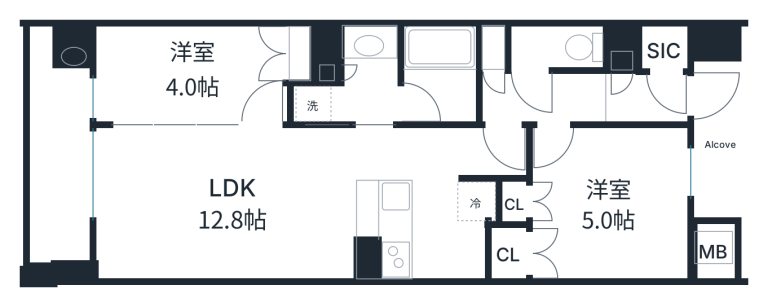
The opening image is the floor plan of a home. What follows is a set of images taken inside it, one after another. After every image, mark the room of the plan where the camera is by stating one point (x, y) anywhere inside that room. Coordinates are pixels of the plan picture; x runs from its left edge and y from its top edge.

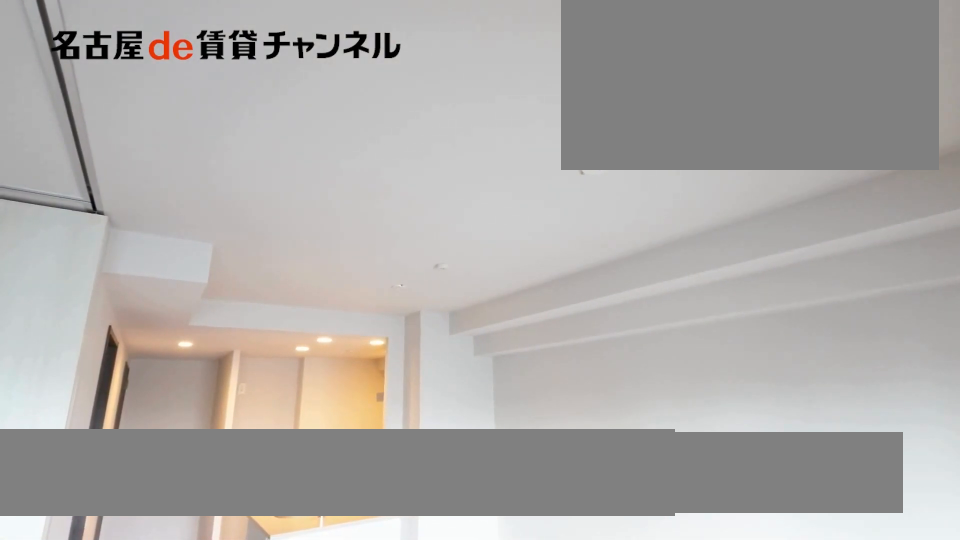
(221, 201)
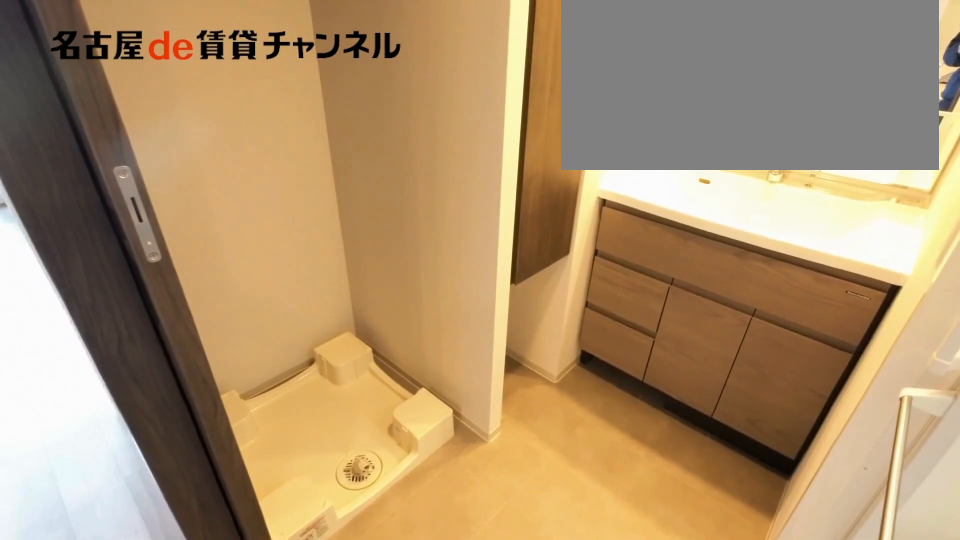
(348, 80)
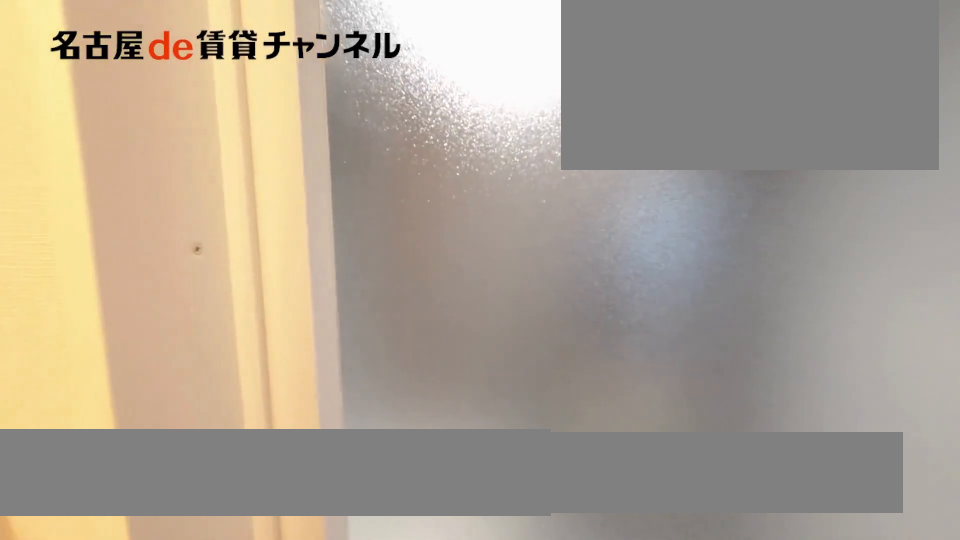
(348, 80)
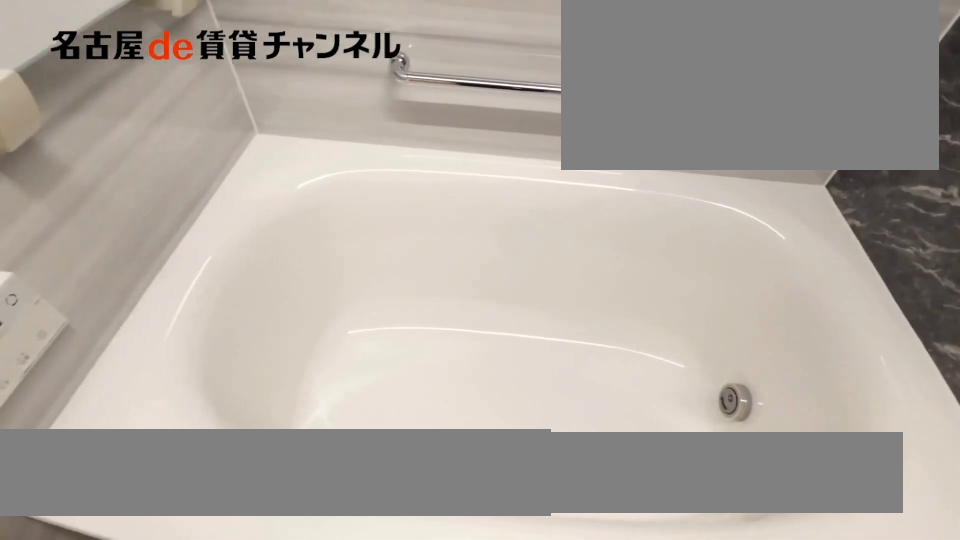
(438, 76)
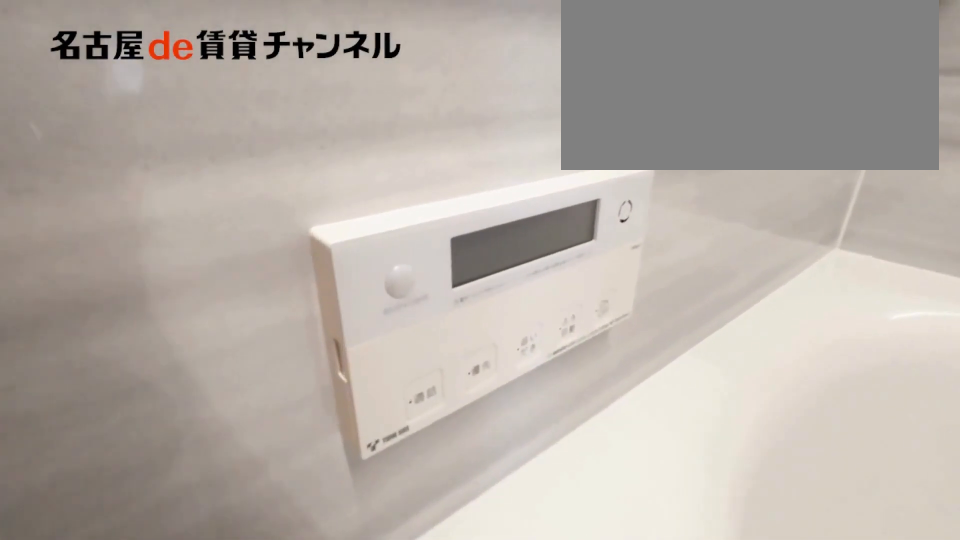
(438, 76)
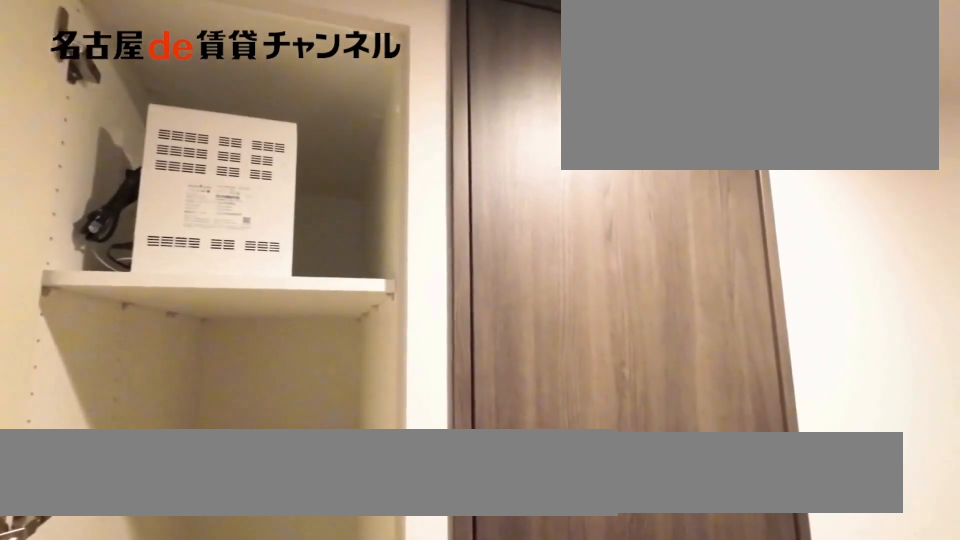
(493, 50)
